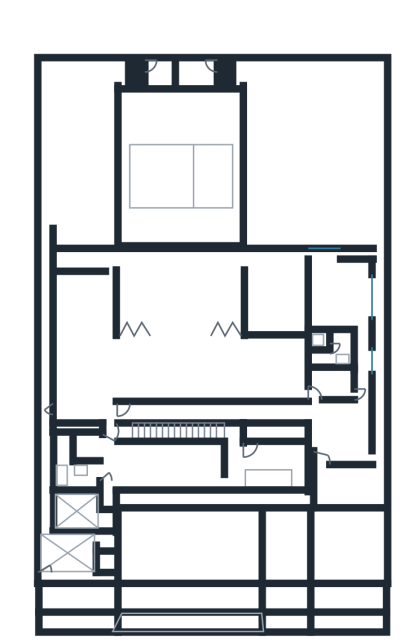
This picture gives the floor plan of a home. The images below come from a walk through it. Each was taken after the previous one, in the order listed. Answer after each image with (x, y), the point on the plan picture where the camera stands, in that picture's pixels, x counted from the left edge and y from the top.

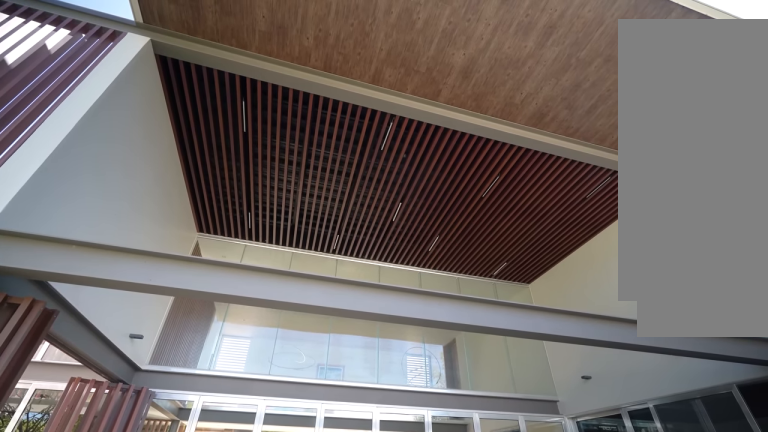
(215, 233)
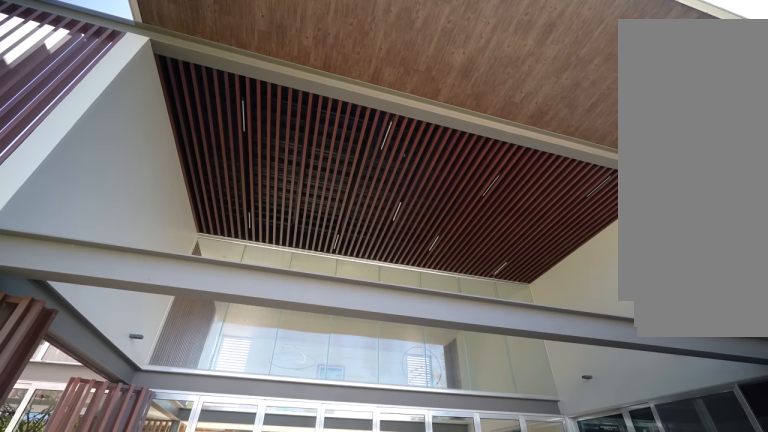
(211, 233)
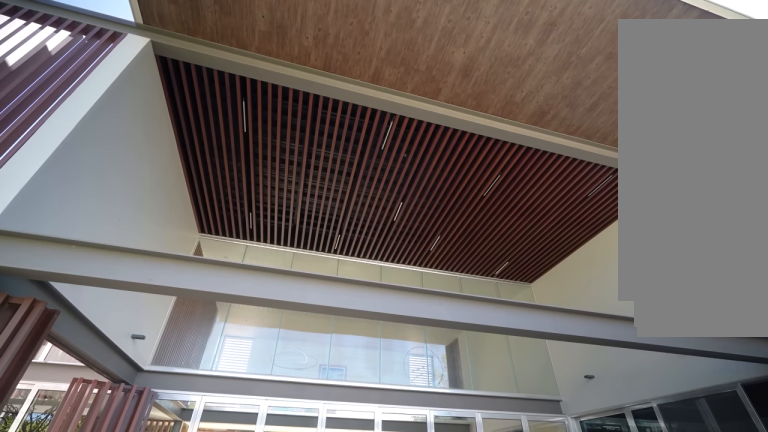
(210, 232)
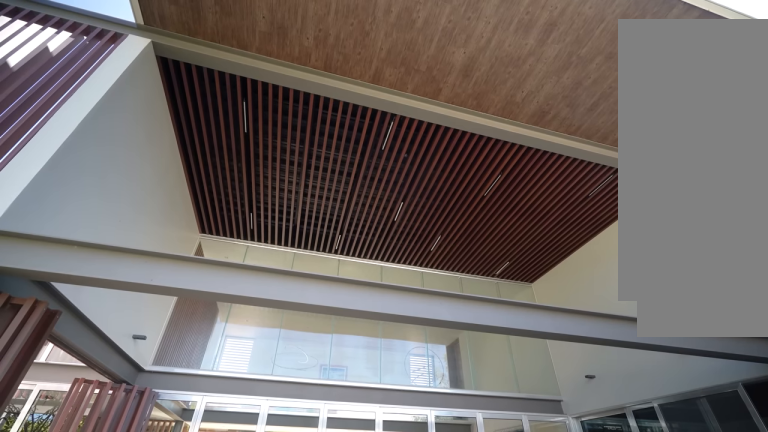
(210, 232)
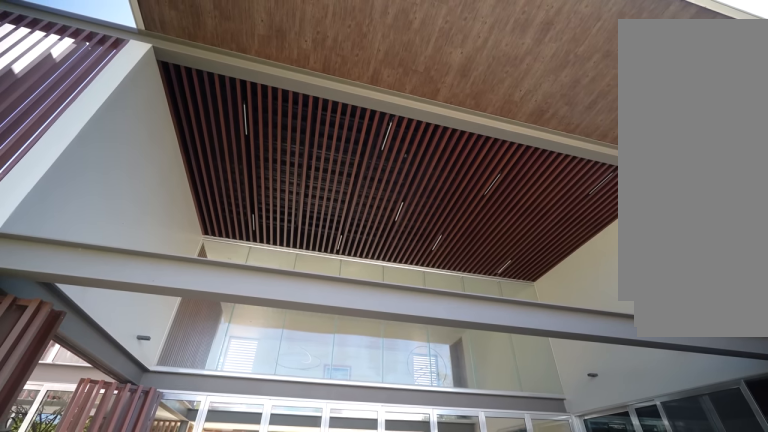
(185, 243)
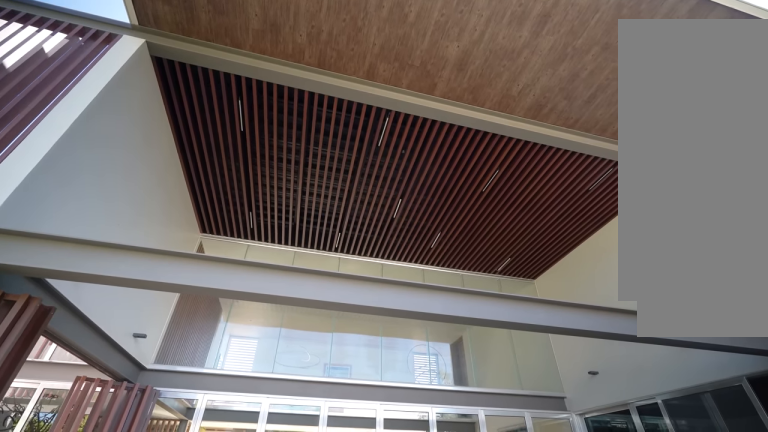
(185, 243)
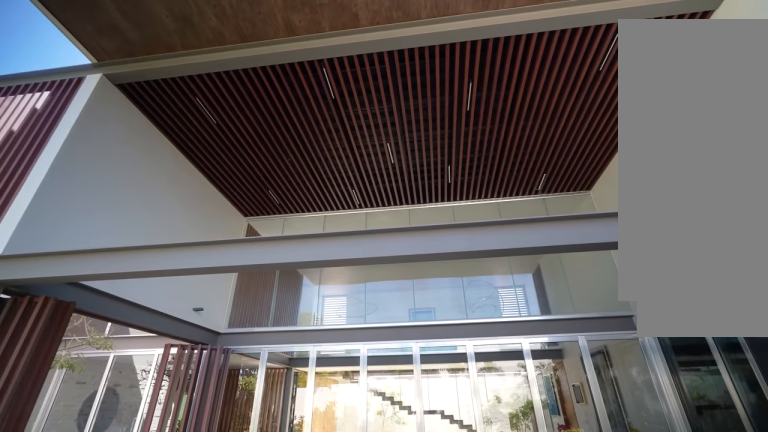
(185, 239)
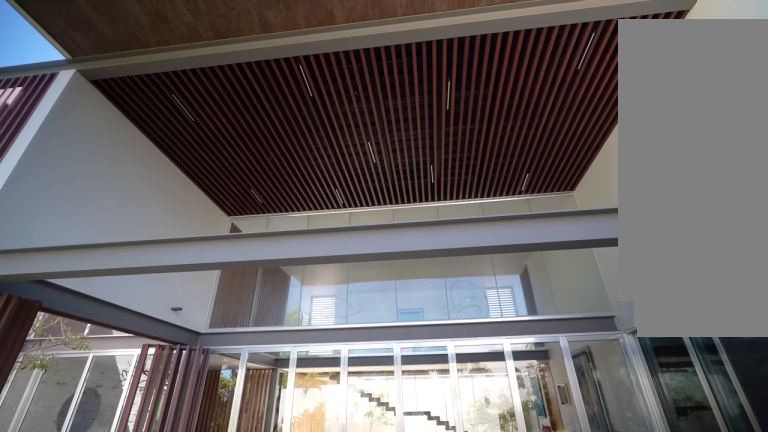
(186, 238)
